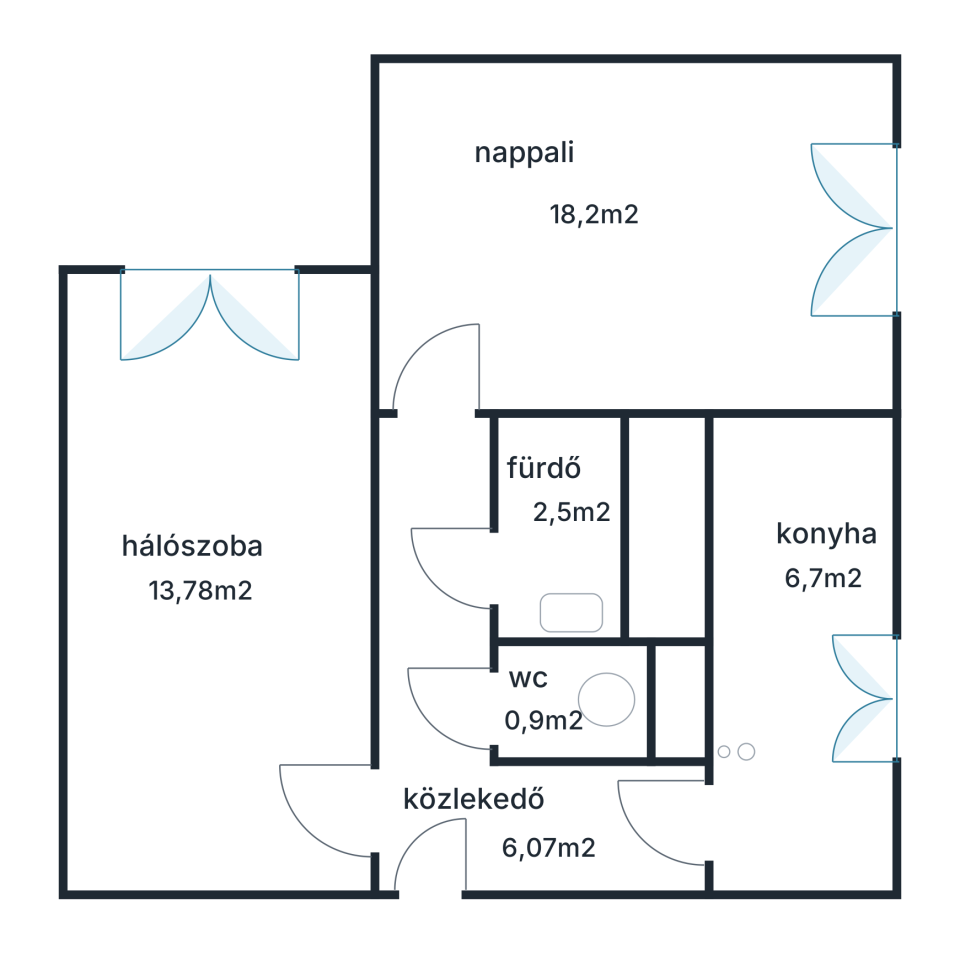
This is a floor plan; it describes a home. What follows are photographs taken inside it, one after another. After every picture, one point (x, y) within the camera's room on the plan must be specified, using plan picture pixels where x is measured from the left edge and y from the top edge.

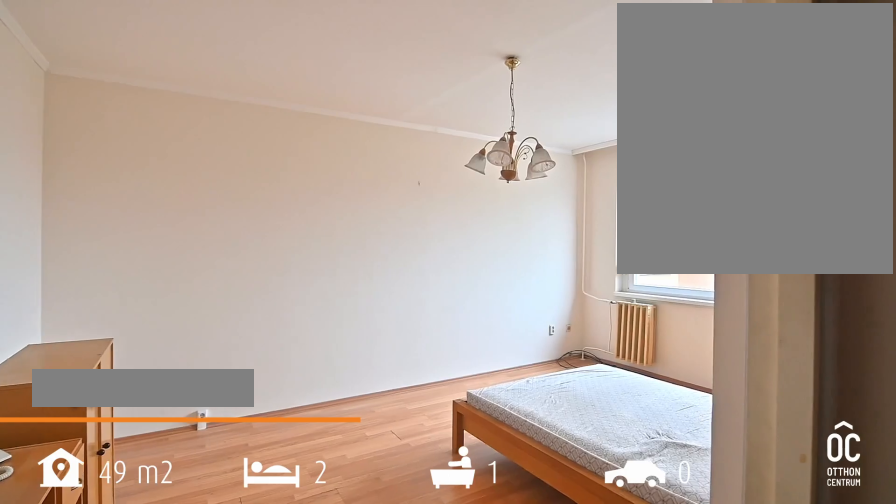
(639, 230)
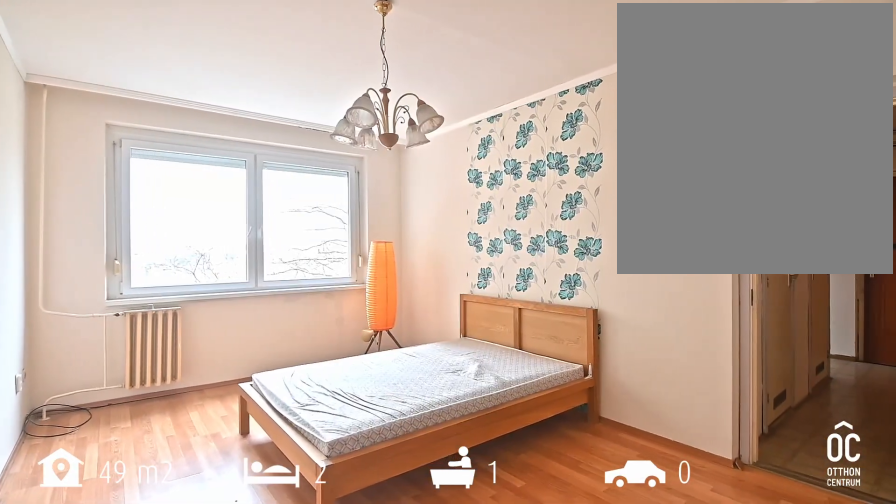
(639, 230)
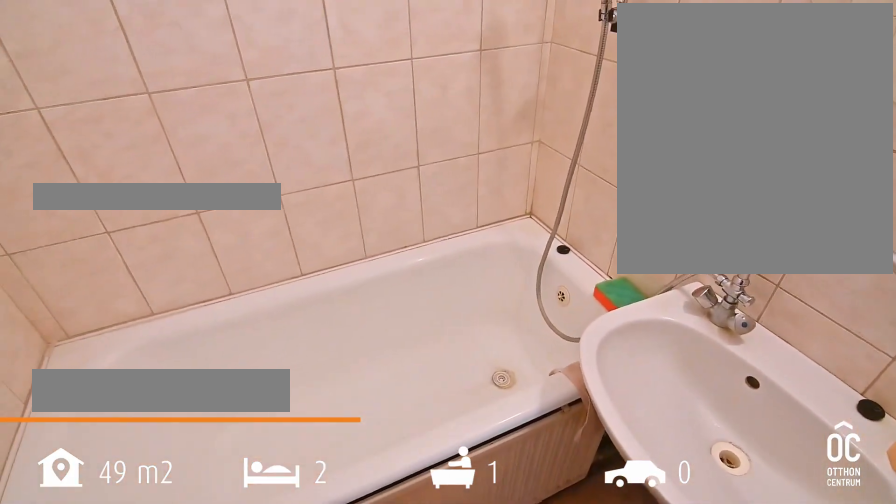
(588, 527)
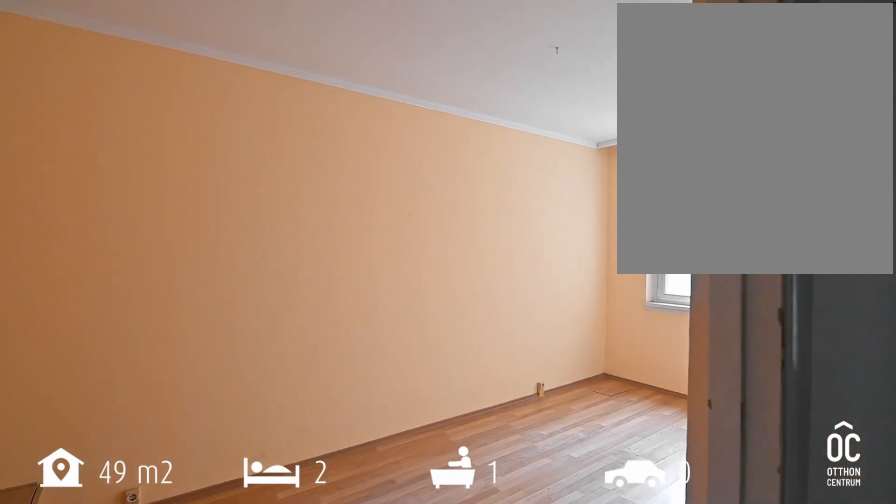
(203, 563)
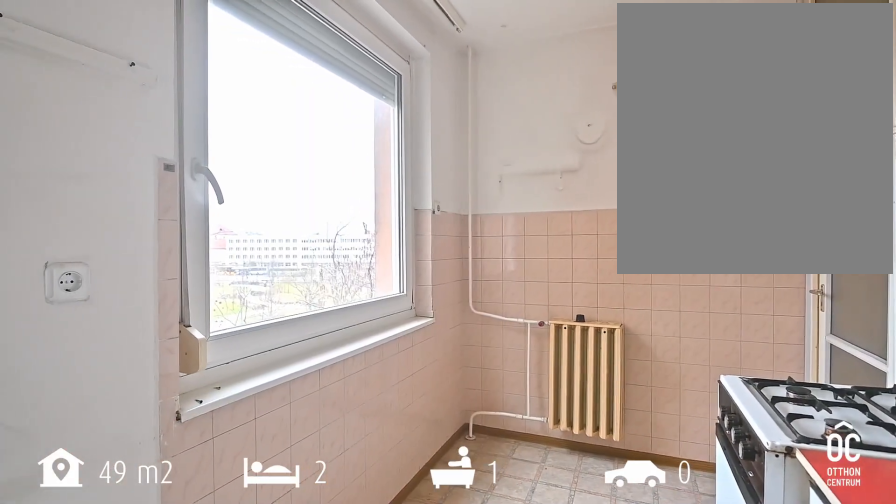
(798, 666)
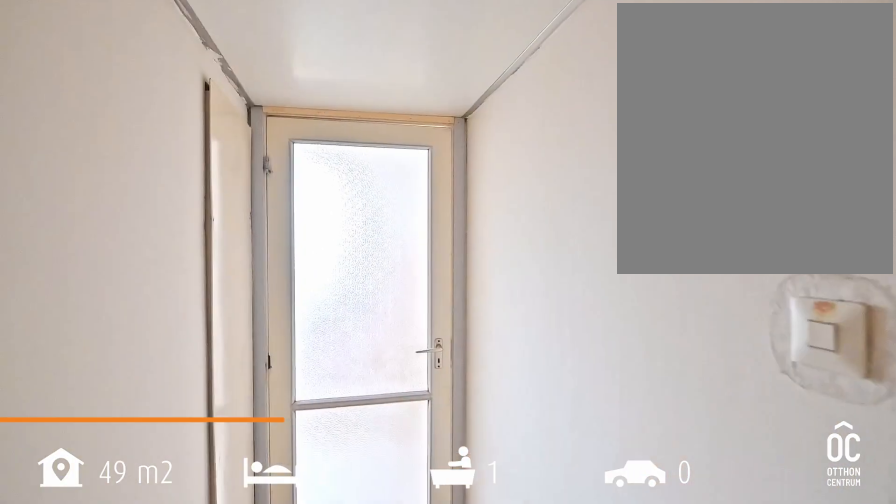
(446, 827)
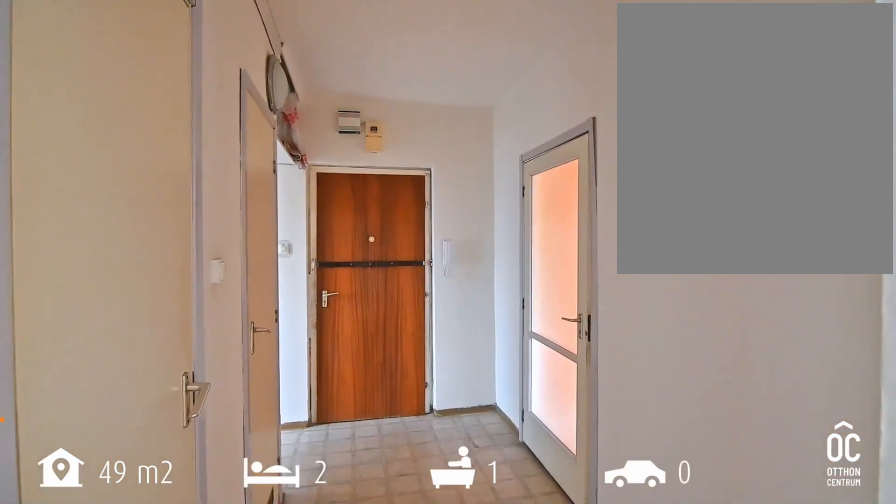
(446, 827)
